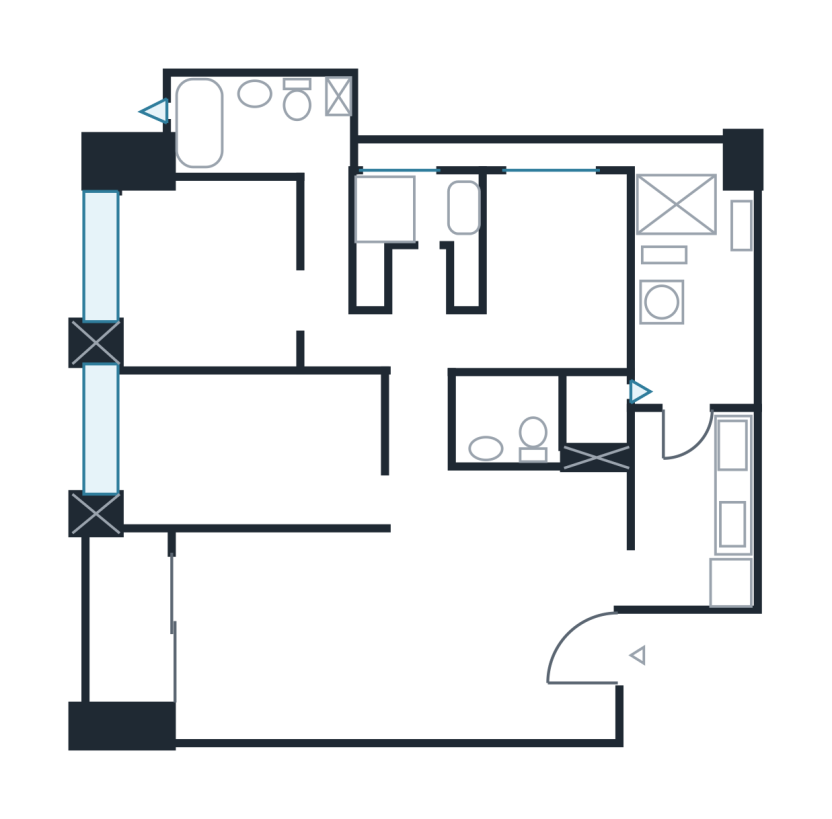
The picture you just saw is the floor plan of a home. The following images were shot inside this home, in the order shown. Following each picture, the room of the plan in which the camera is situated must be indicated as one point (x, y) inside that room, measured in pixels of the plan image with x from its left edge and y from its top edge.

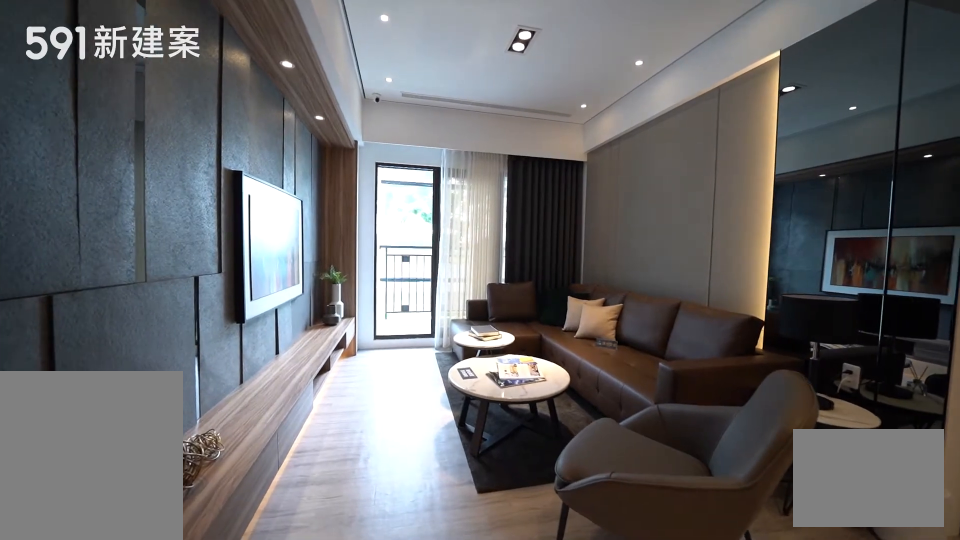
(322, 630)
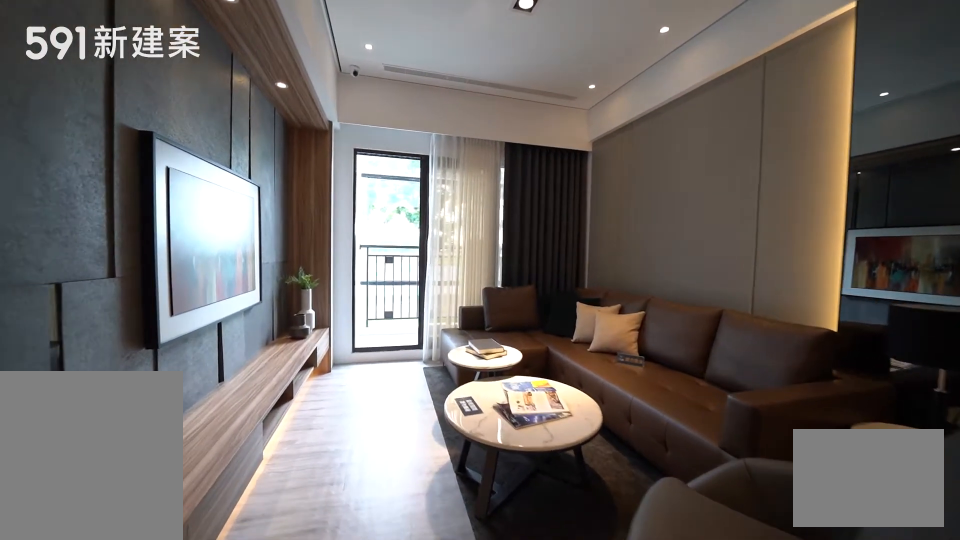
(322, 630)
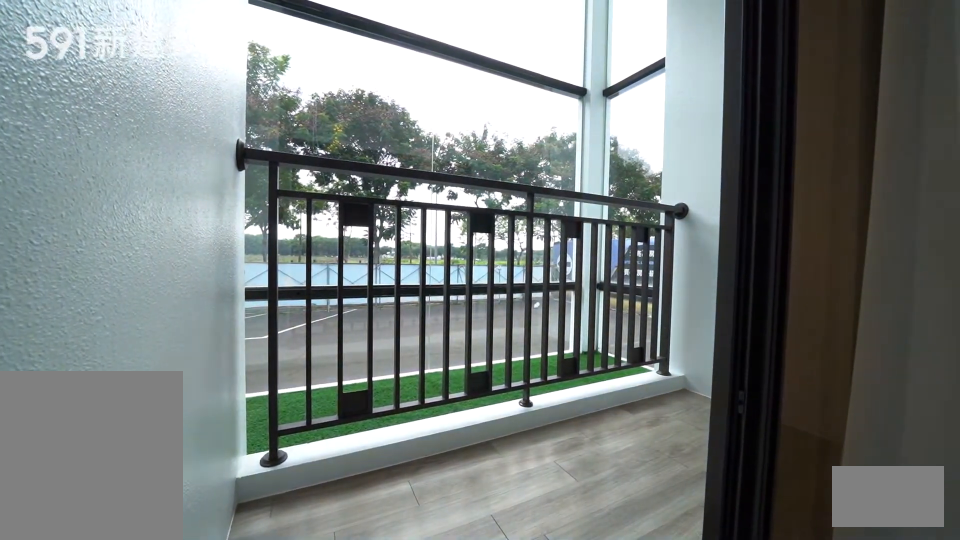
(122, 618)
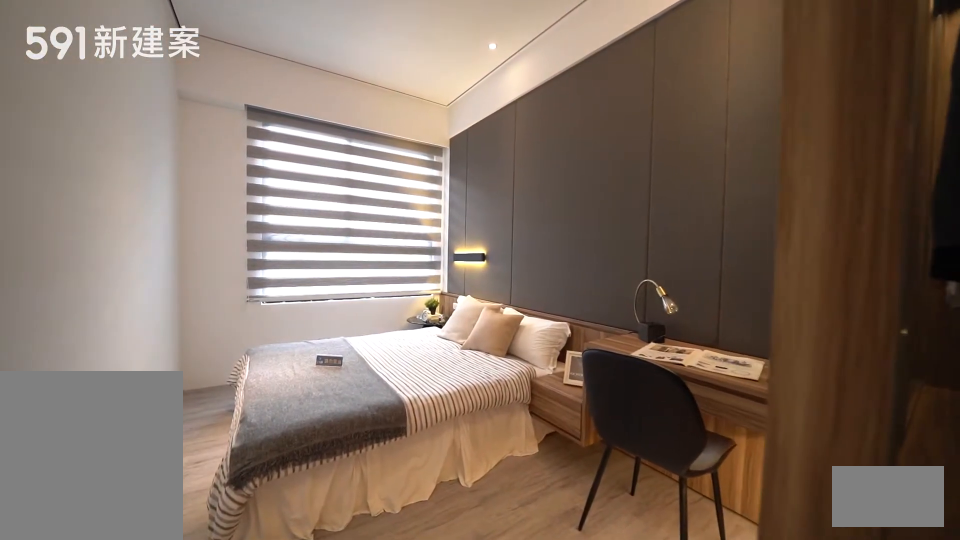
(246, 450)
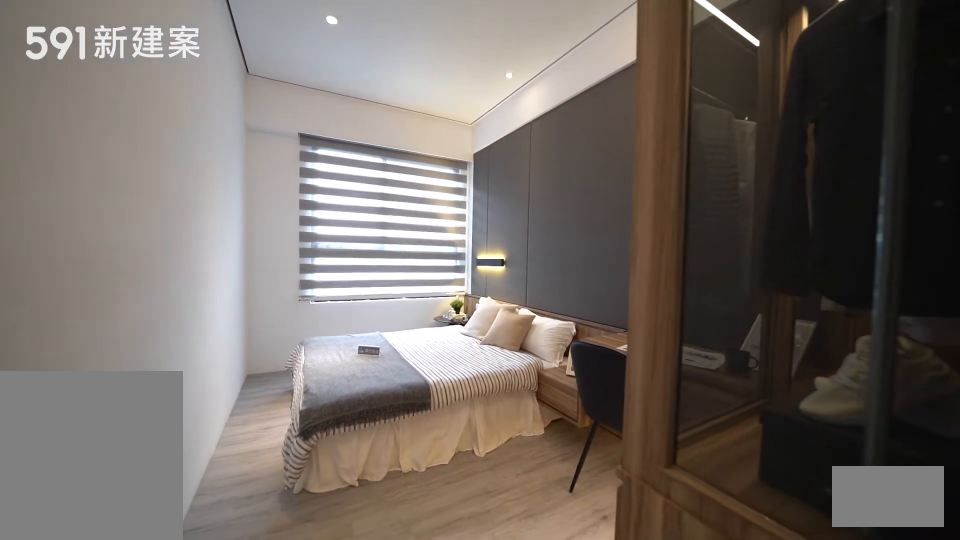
(246, 450)
